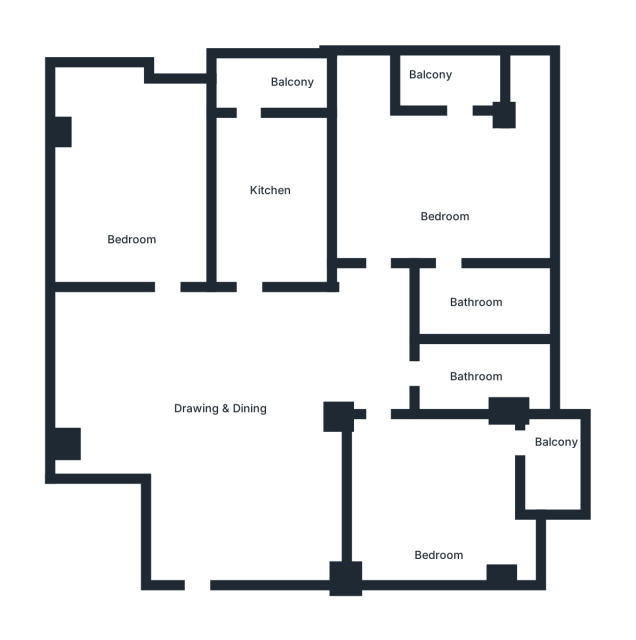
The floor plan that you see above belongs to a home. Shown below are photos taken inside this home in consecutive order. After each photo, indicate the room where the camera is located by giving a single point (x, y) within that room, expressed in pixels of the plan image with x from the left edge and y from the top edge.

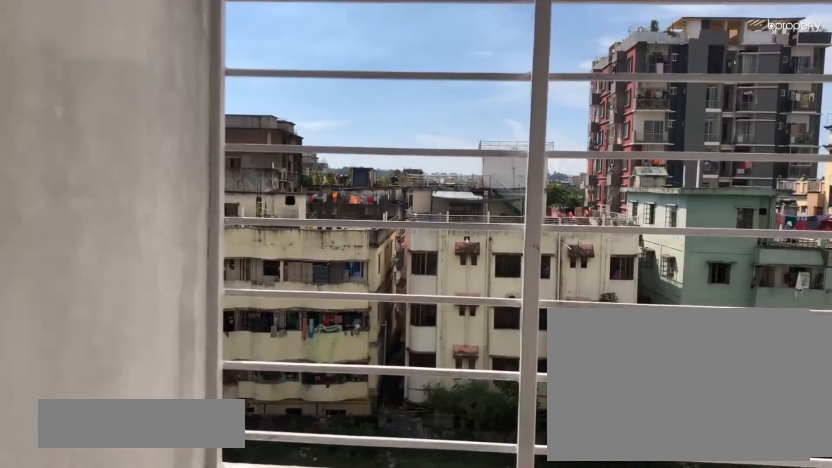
(287, 83)
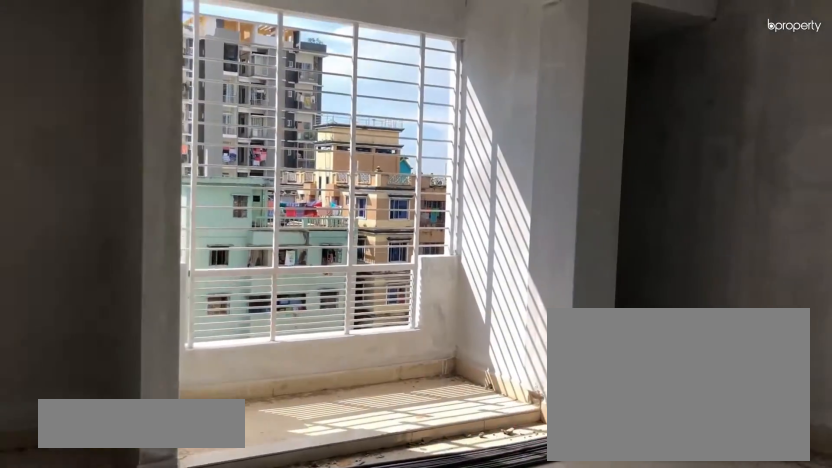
(452, 182)
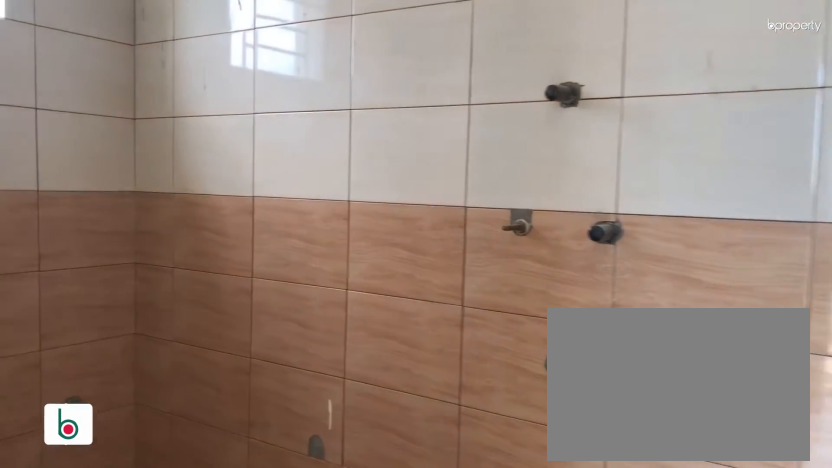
(484, 296)
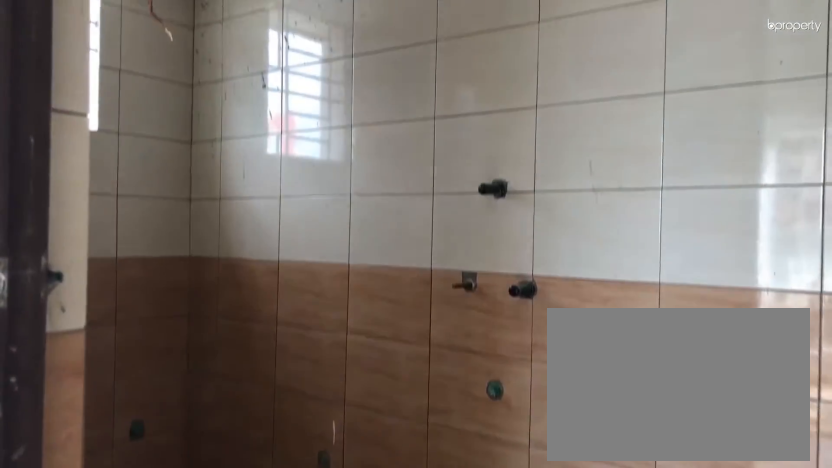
(484, 296)
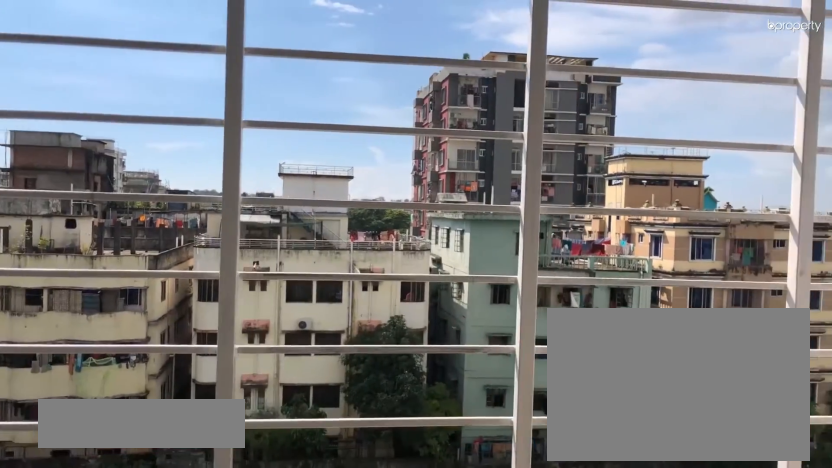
(439, 75)
